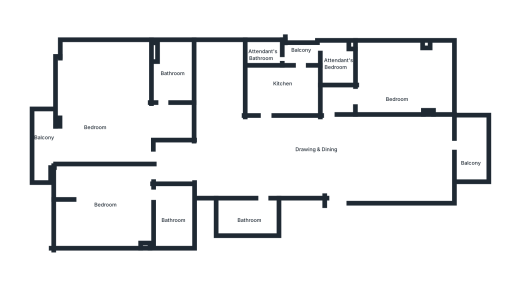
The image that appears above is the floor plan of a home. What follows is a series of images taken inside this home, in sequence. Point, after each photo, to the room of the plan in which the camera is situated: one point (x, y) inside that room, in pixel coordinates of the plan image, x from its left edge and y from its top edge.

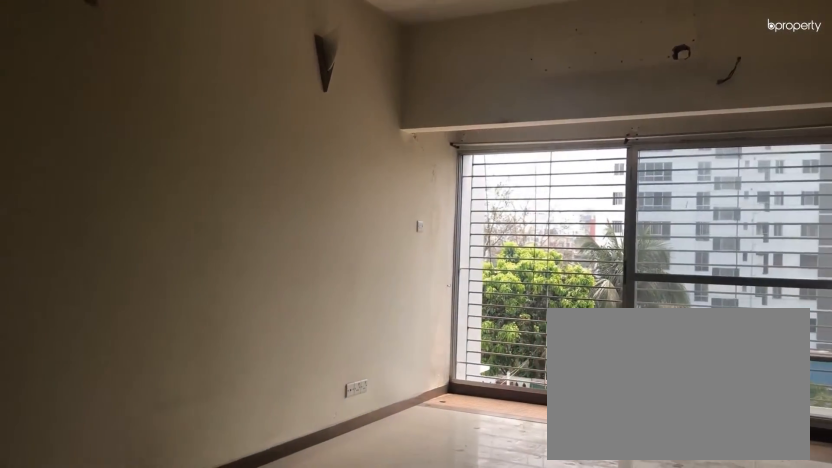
(317, 152)
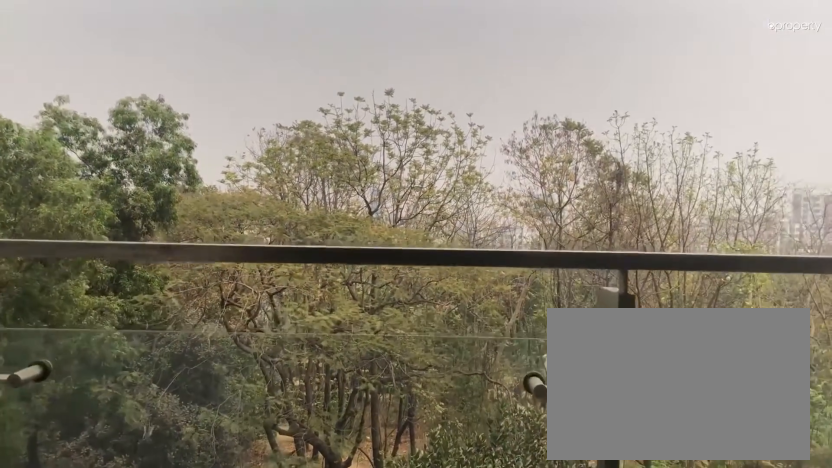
(43, 140)
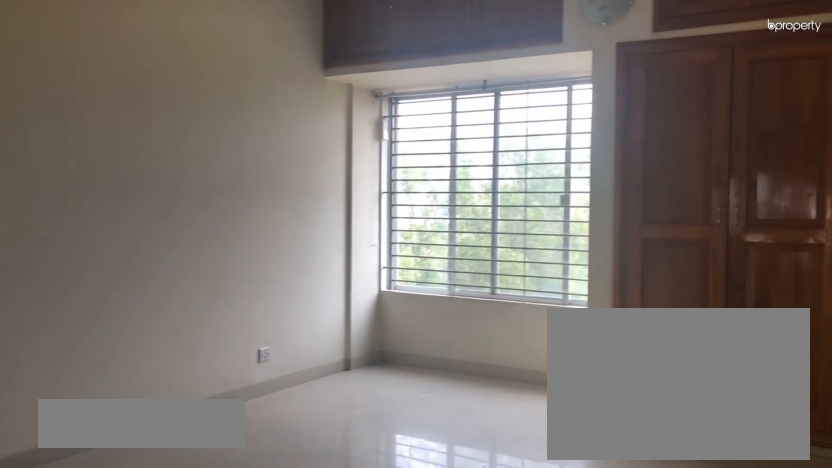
(101, 199)
